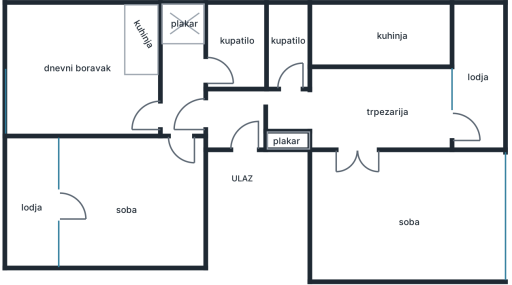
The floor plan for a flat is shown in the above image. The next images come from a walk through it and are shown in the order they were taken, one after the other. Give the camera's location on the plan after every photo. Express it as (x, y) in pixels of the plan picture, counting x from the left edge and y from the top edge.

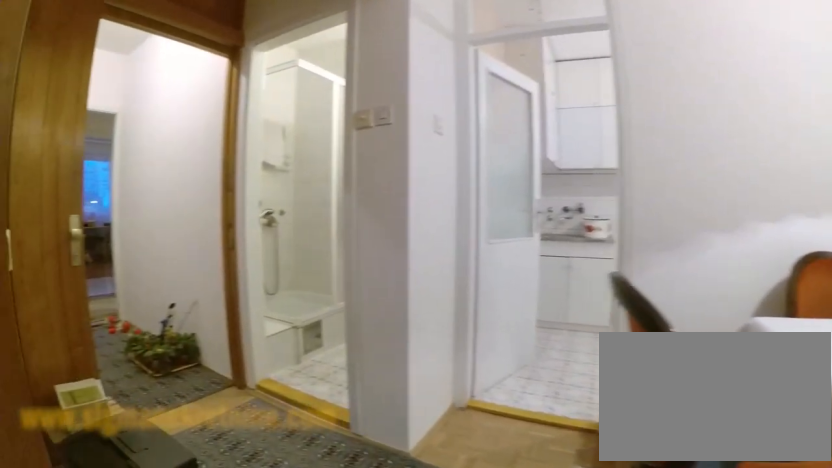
(348, 150)
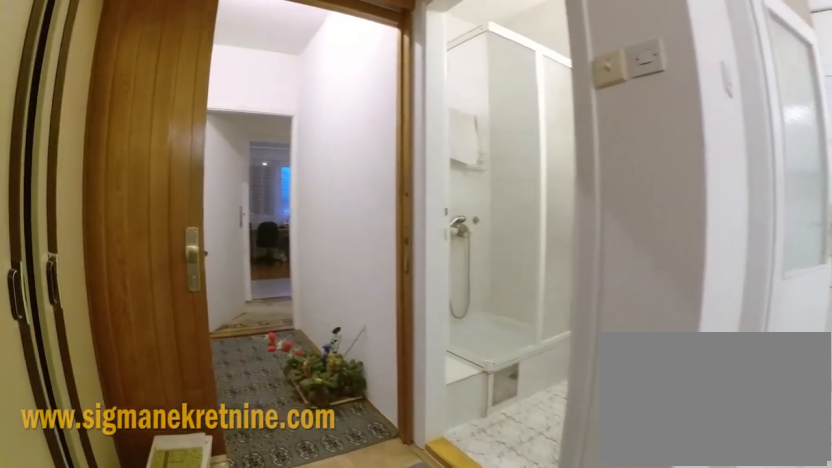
(342, 132)
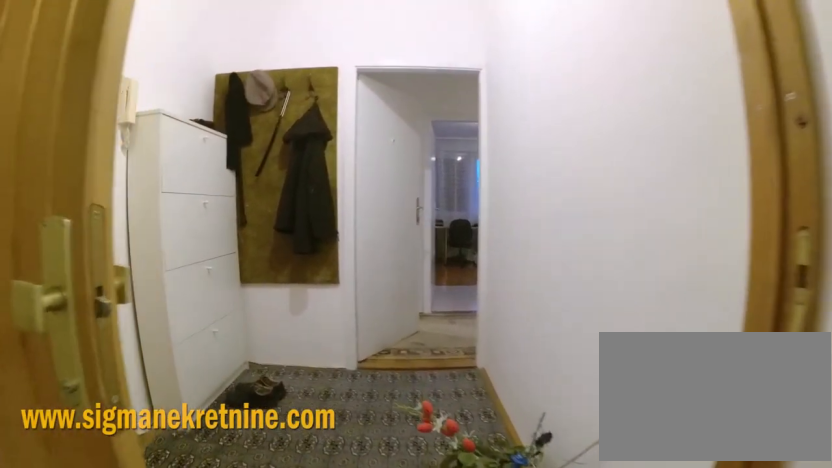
(292, 118)
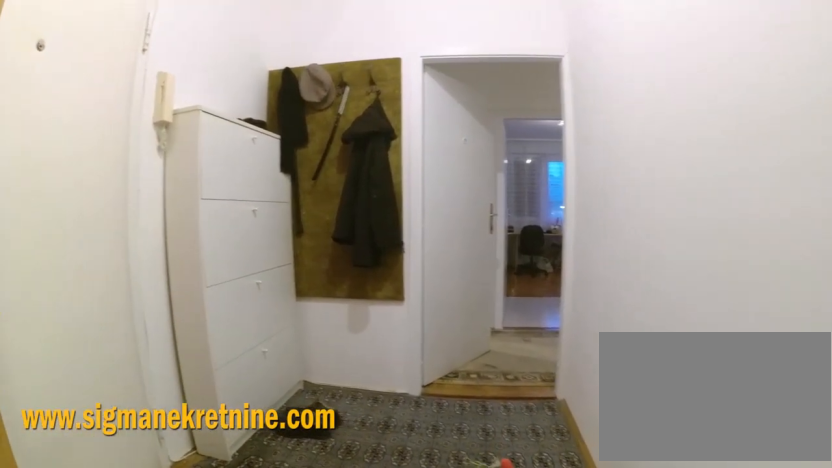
(281, 119)
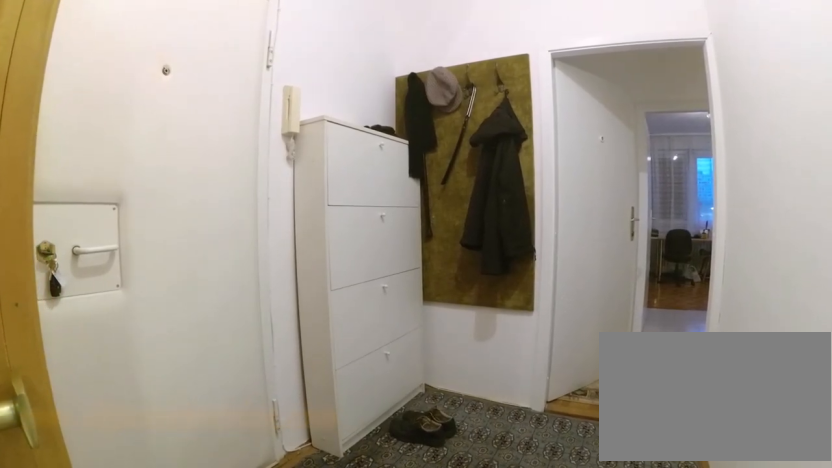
(276, 118)
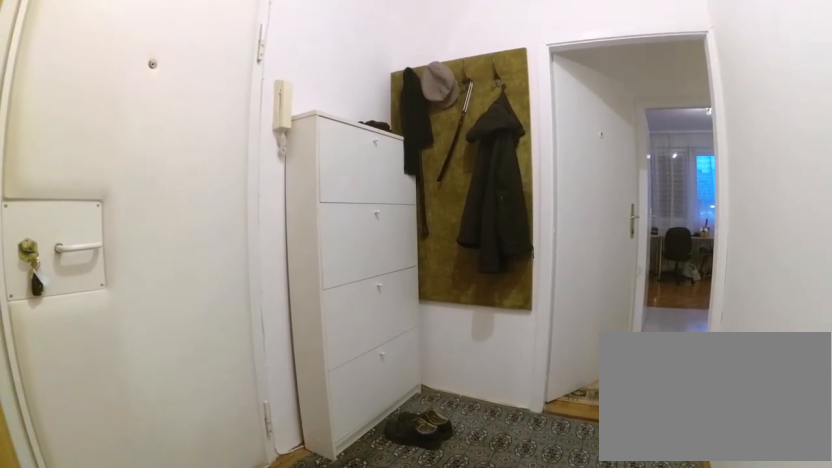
(271, 119)
